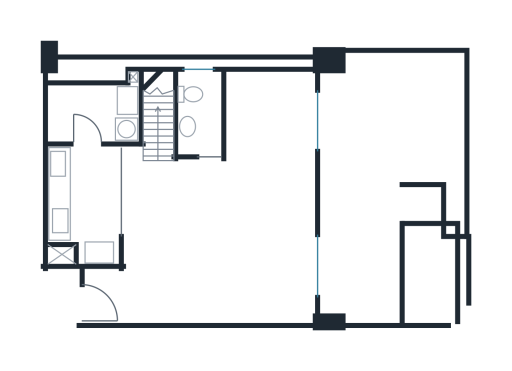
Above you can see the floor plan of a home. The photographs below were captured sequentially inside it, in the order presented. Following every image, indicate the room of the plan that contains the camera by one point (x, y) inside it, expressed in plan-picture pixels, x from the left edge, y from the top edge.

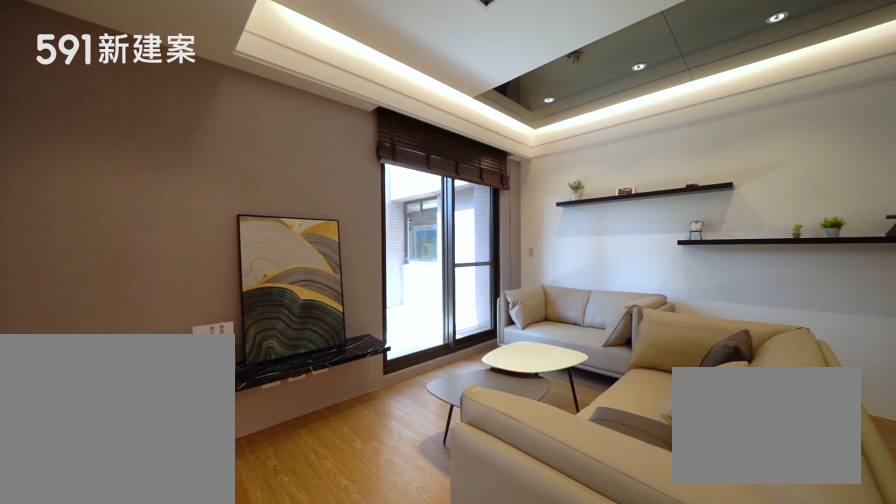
(258, 244)
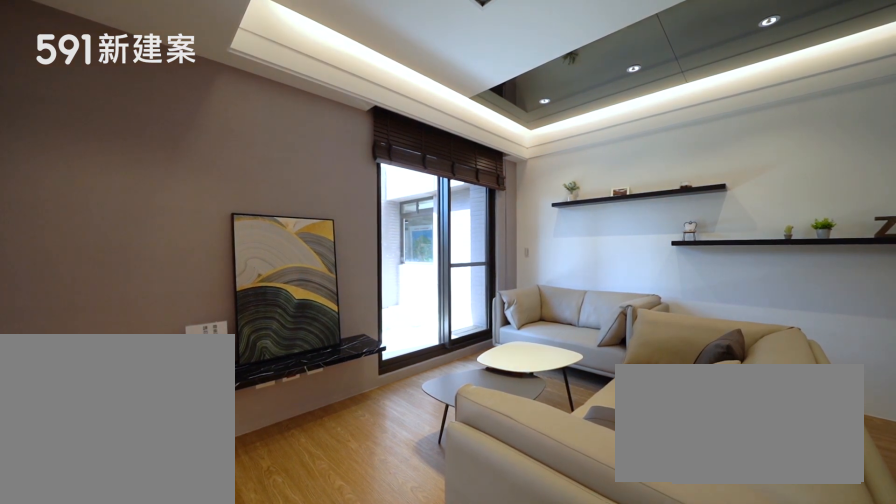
(258, 244)
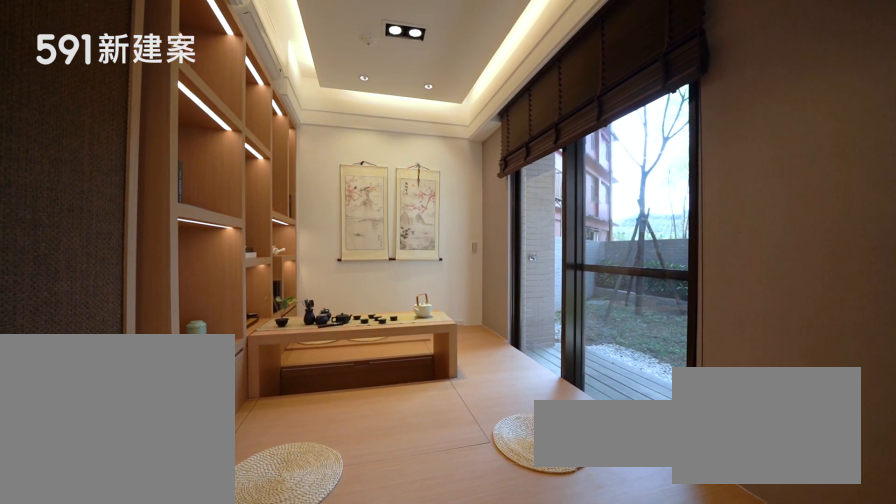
(270, 112)
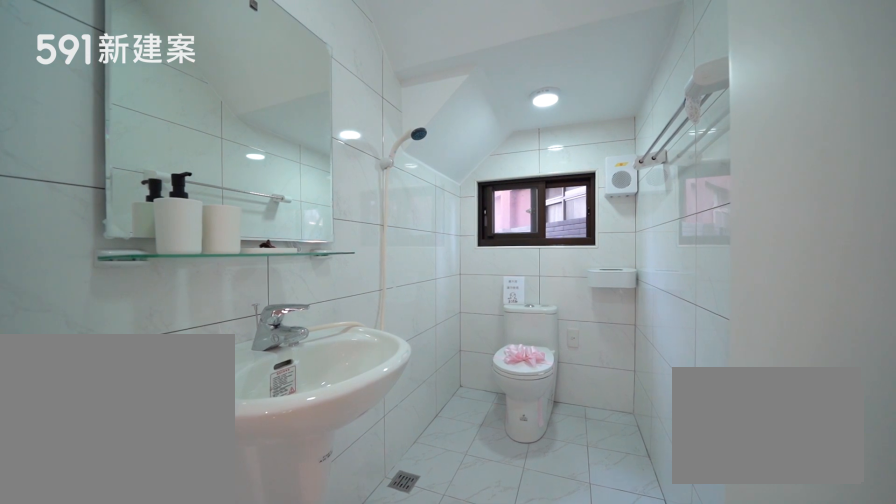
(198, 109)
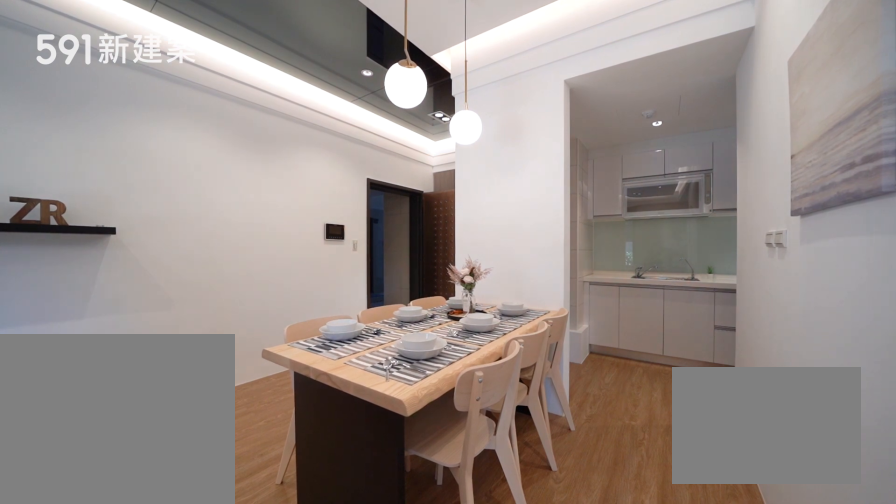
(165, 225)
